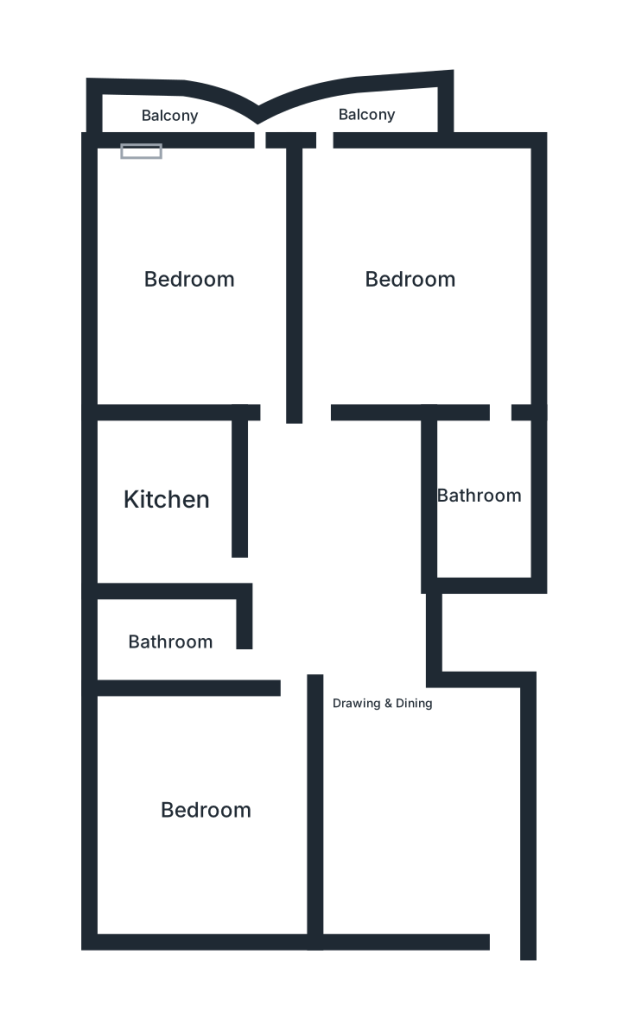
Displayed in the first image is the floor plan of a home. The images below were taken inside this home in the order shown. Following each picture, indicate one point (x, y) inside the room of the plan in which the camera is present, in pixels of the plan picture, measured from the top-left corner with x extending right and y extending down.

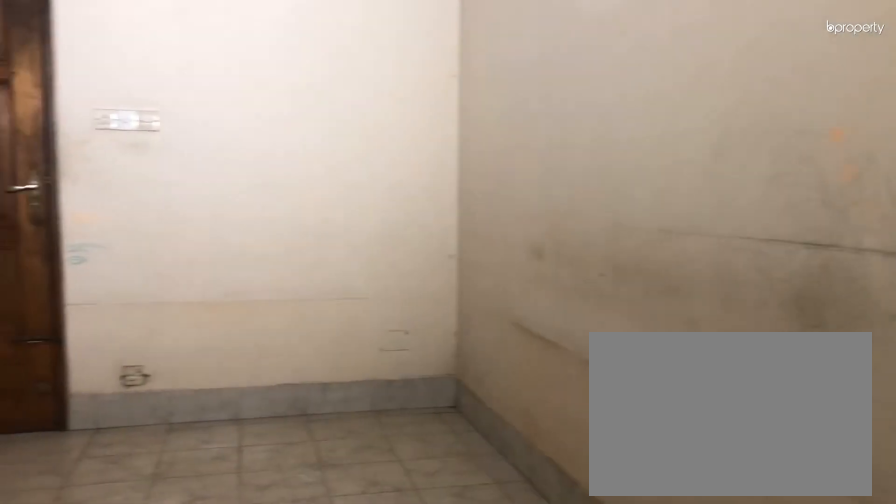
(386, 703)
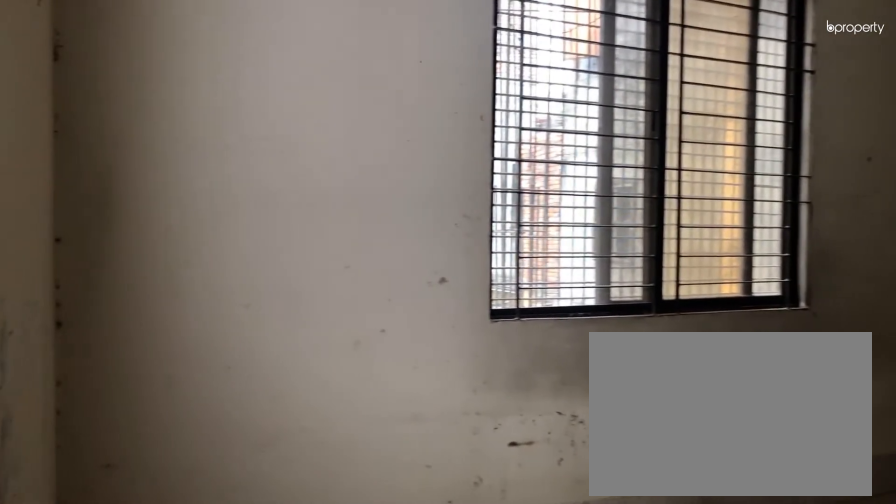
(190, 276)
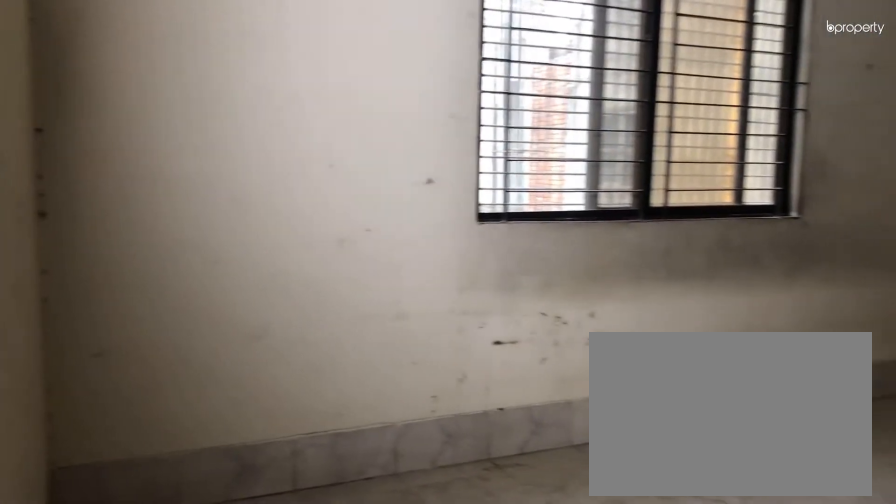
(190, 276)
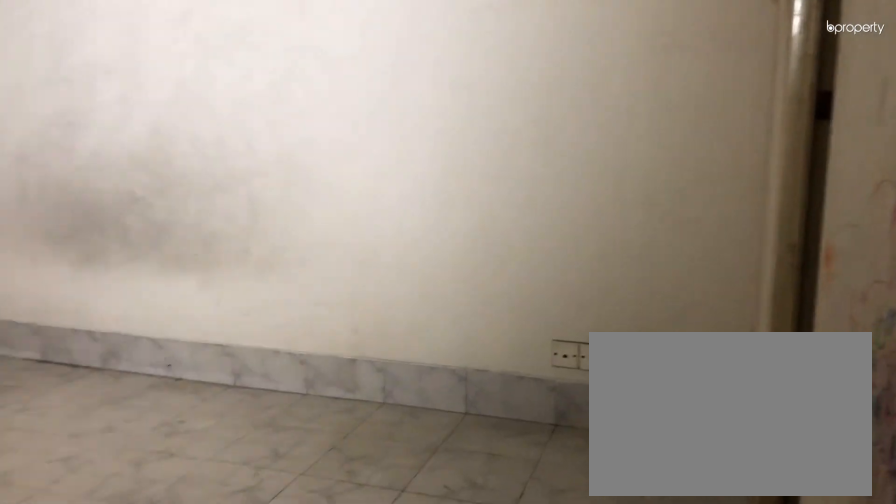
(415, 275)
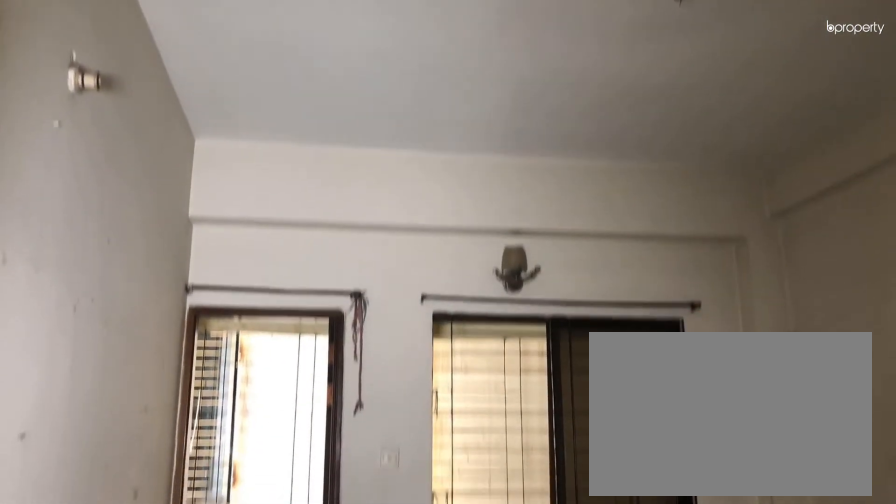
(415, 276)
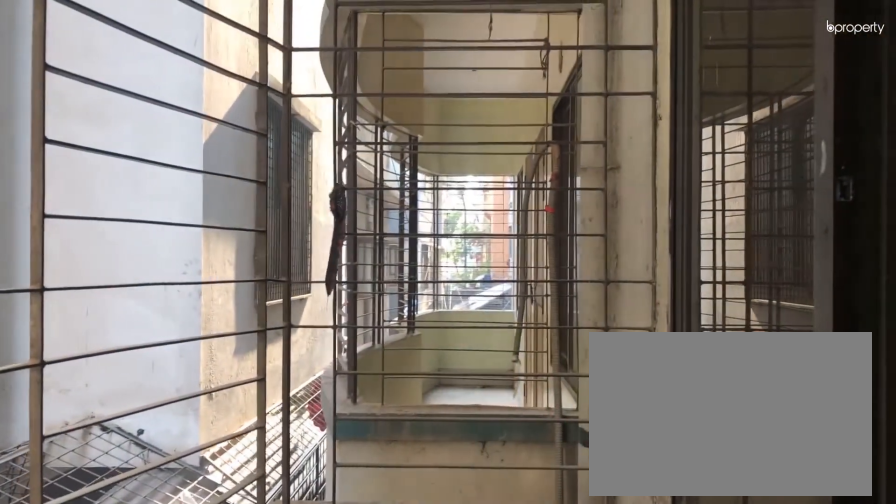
(363, 115)
